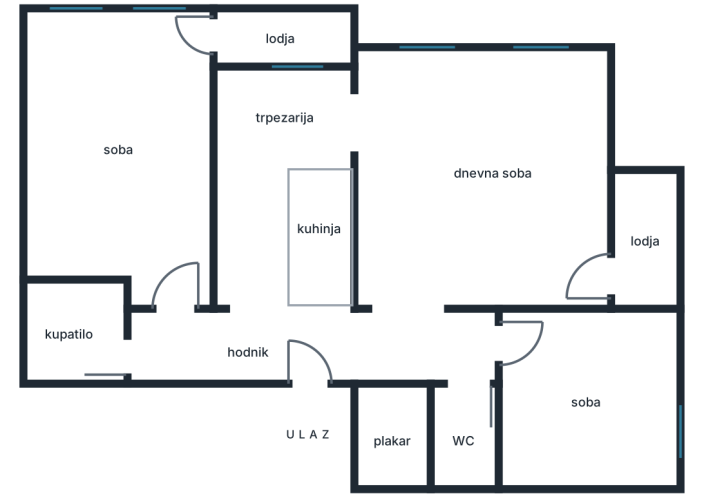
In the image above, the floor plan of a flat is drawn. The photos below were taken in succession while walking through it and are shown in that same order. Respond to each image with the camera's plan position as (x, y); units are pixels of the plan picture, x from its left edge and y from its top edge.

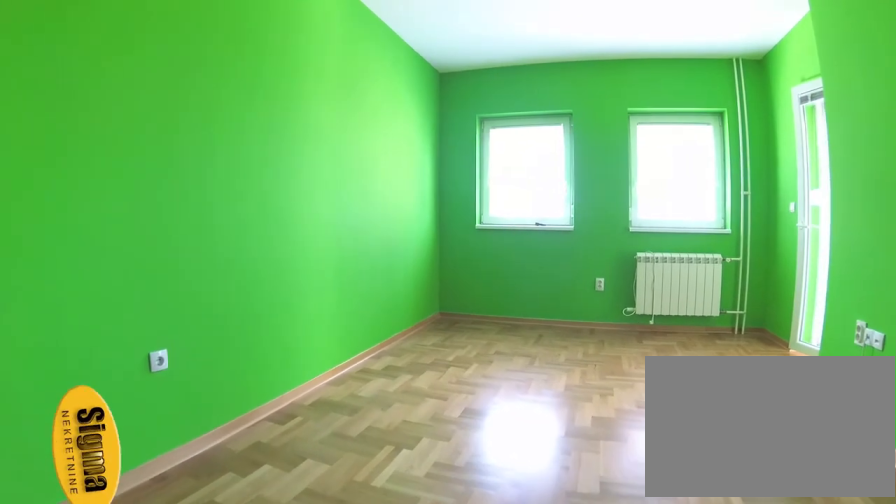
(120, 227)
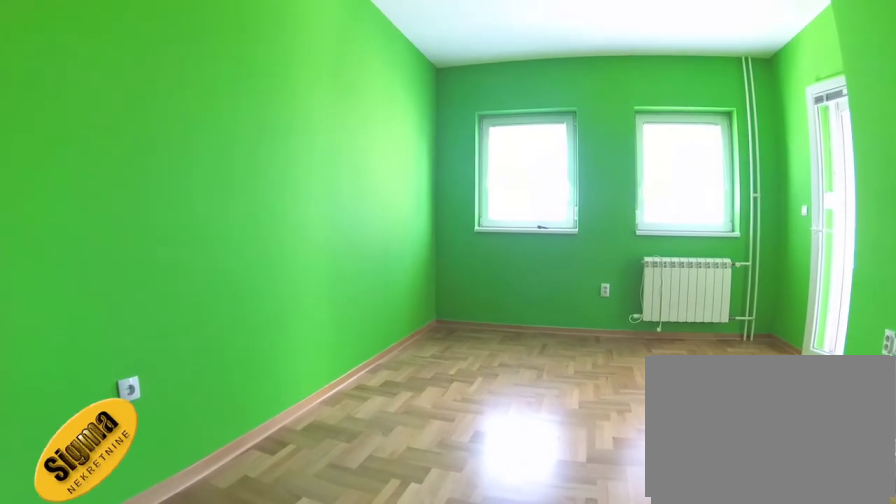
(113, 220)
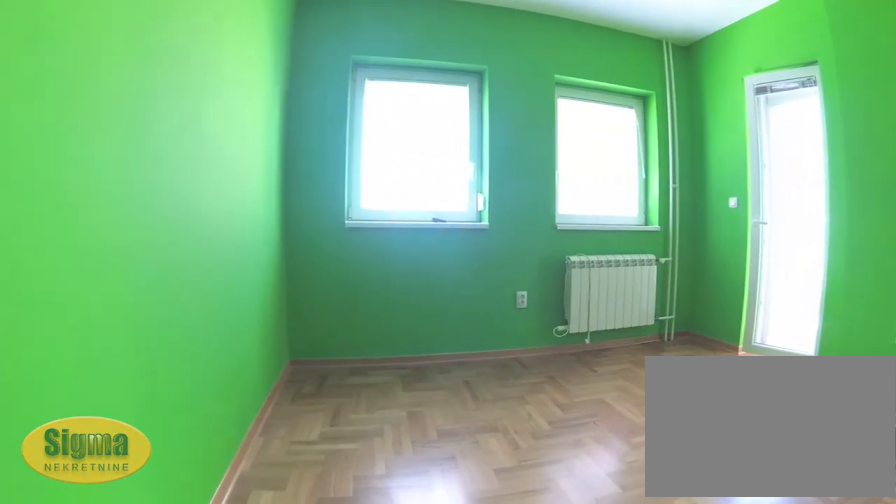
(77, 183)
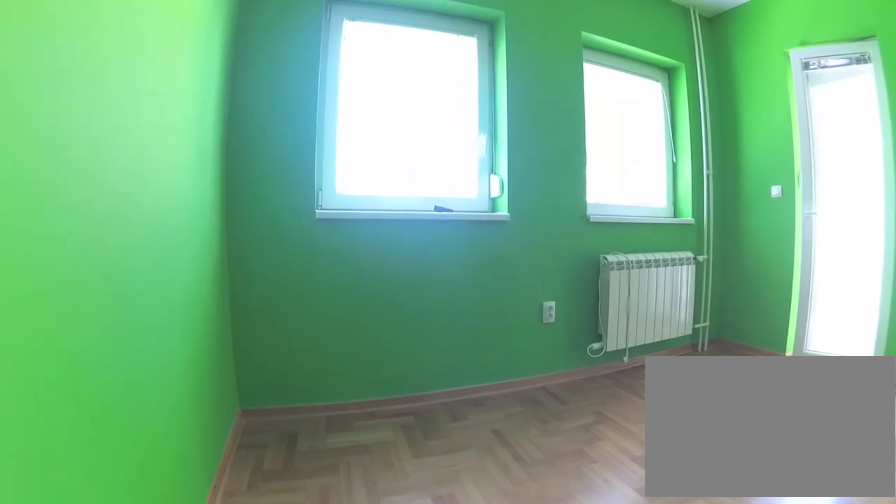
(69, 136)
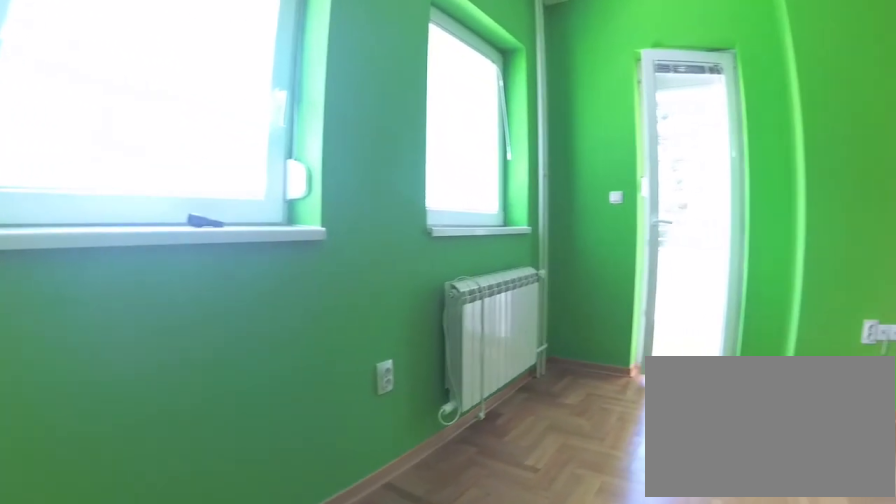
(66, 77)
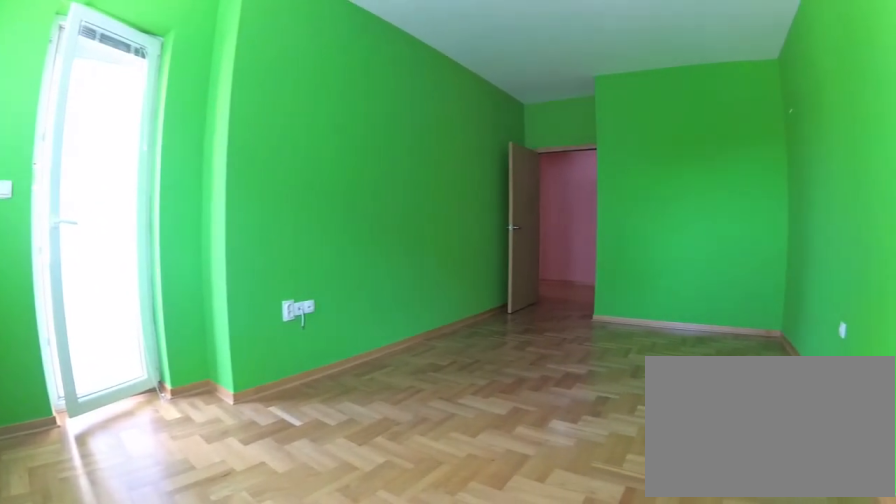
(56, 29)
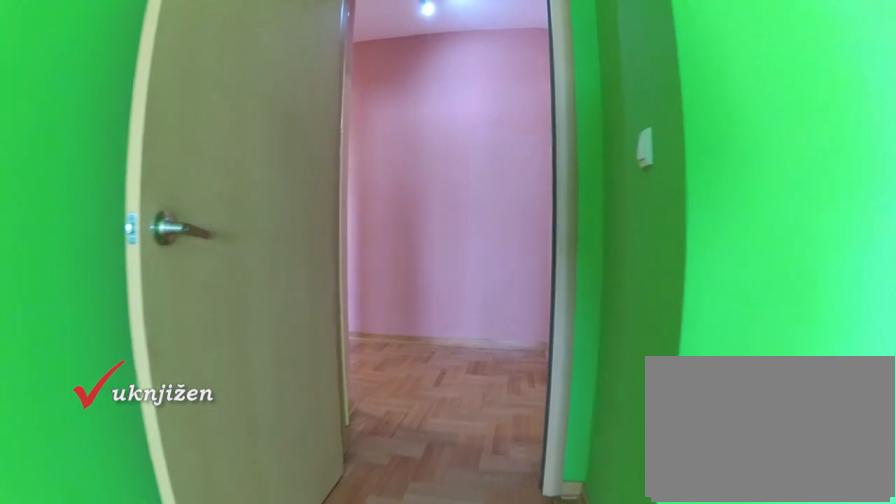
(168, 242)
